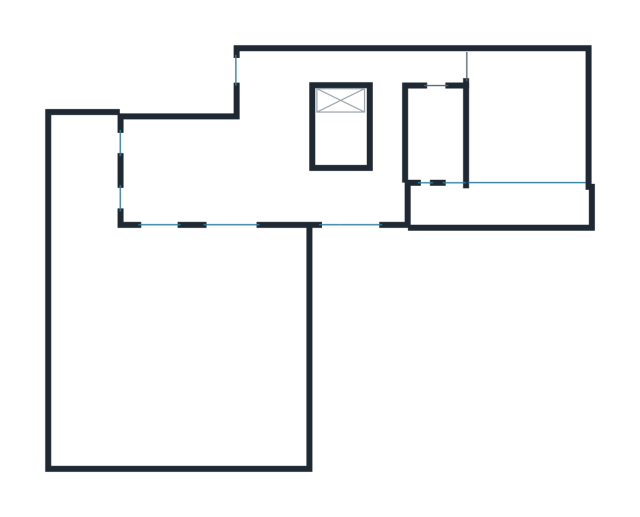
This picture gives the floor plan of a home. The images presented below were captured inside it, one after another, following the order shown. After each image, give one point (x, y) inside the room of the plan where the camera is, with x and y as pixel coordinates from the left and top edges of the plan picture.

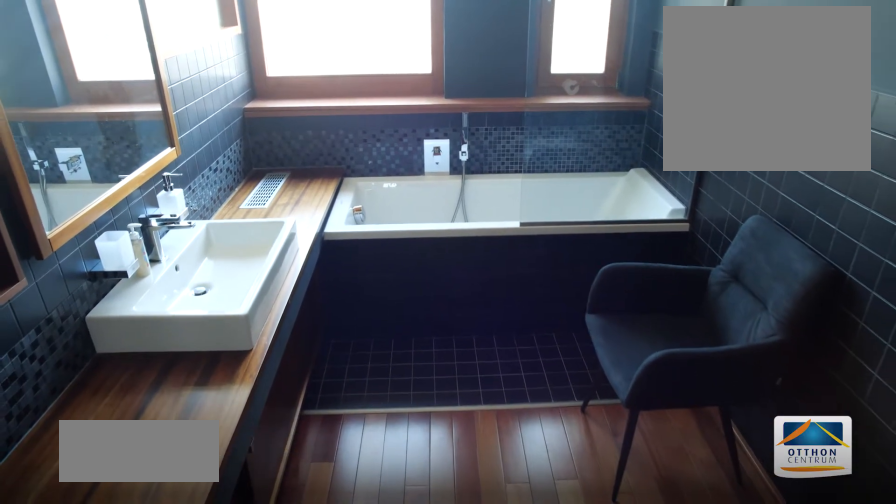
(435, 131)
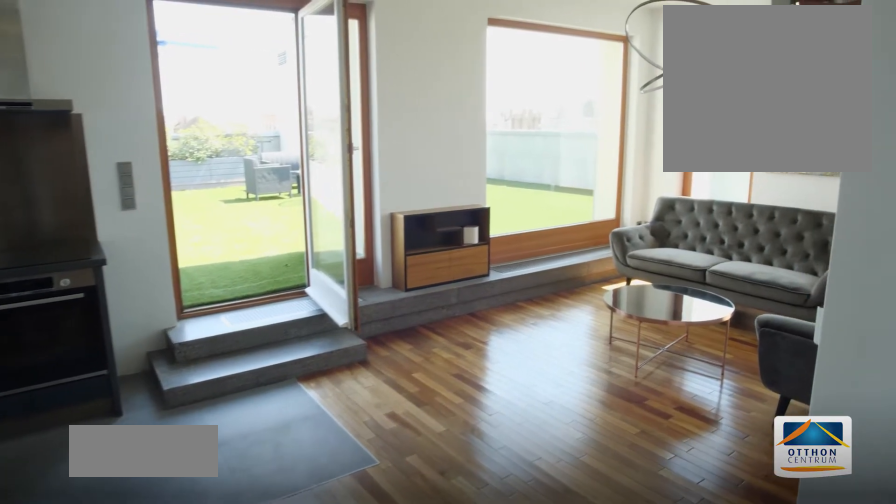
(187, 167)
